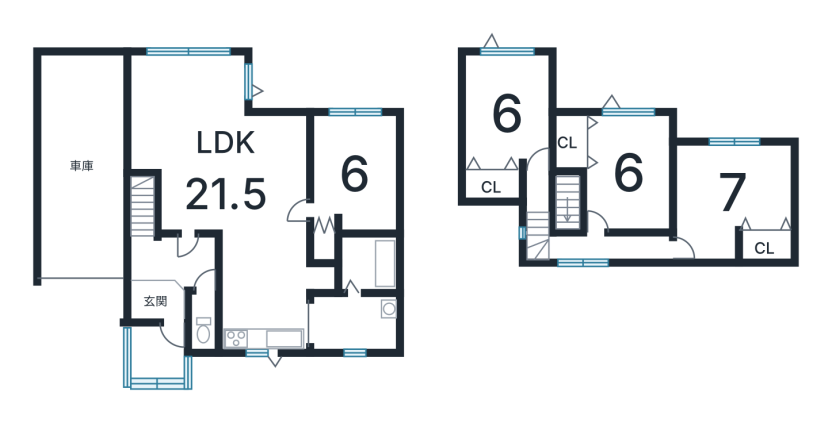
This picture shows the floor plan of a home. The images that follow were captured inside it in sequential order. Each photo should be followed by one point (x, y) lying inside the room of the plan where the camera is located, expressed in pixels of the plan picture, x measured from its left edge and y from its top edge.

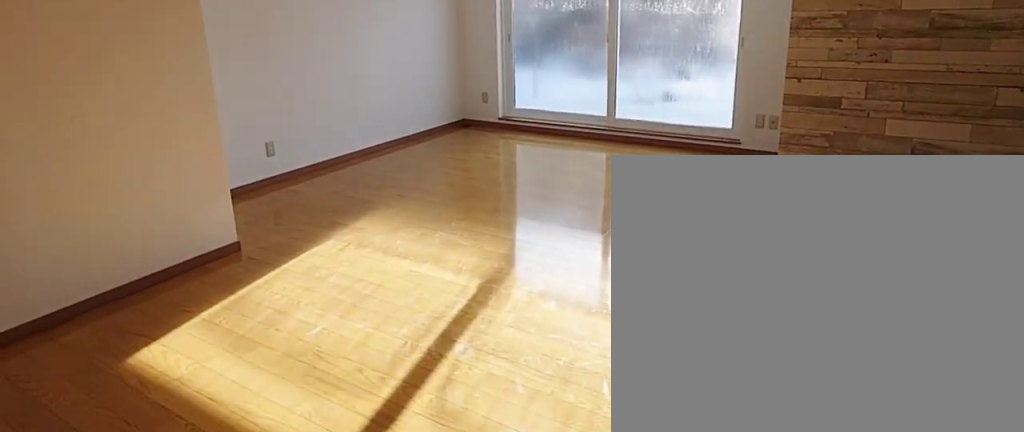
(234, 168)
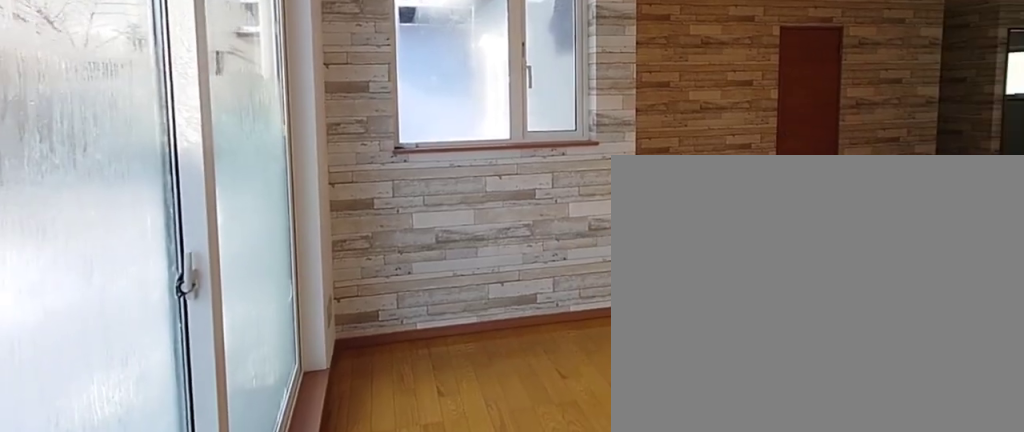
(235, 168)
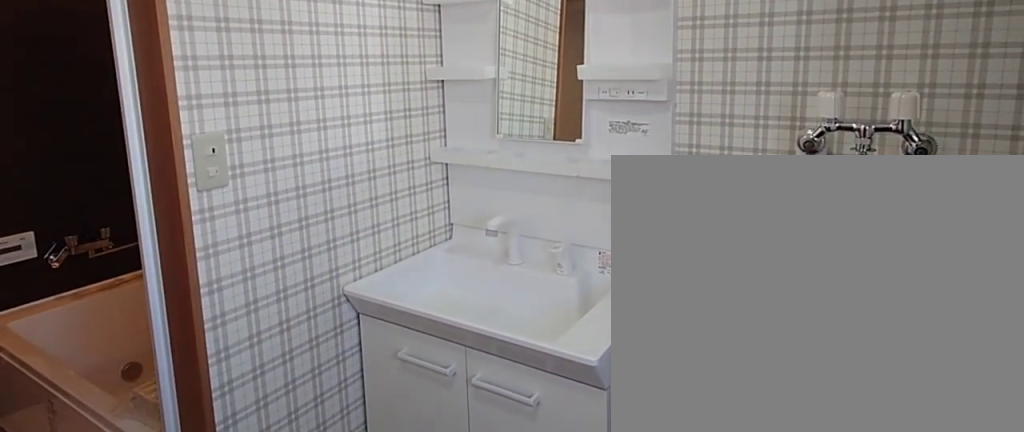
(355, 322)
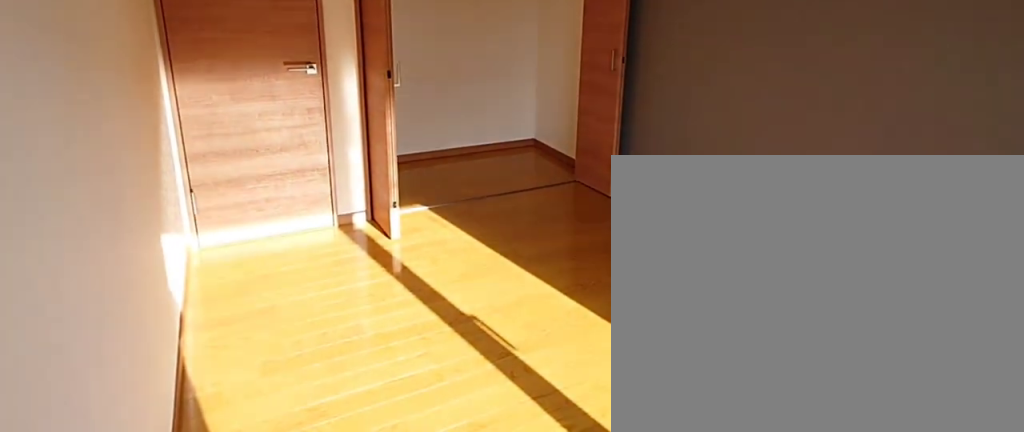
(513, 113)
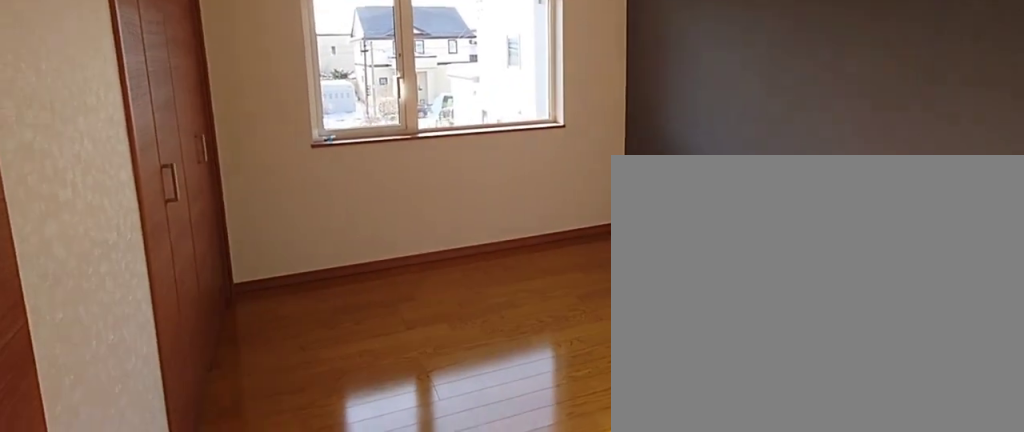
(631, 169)
